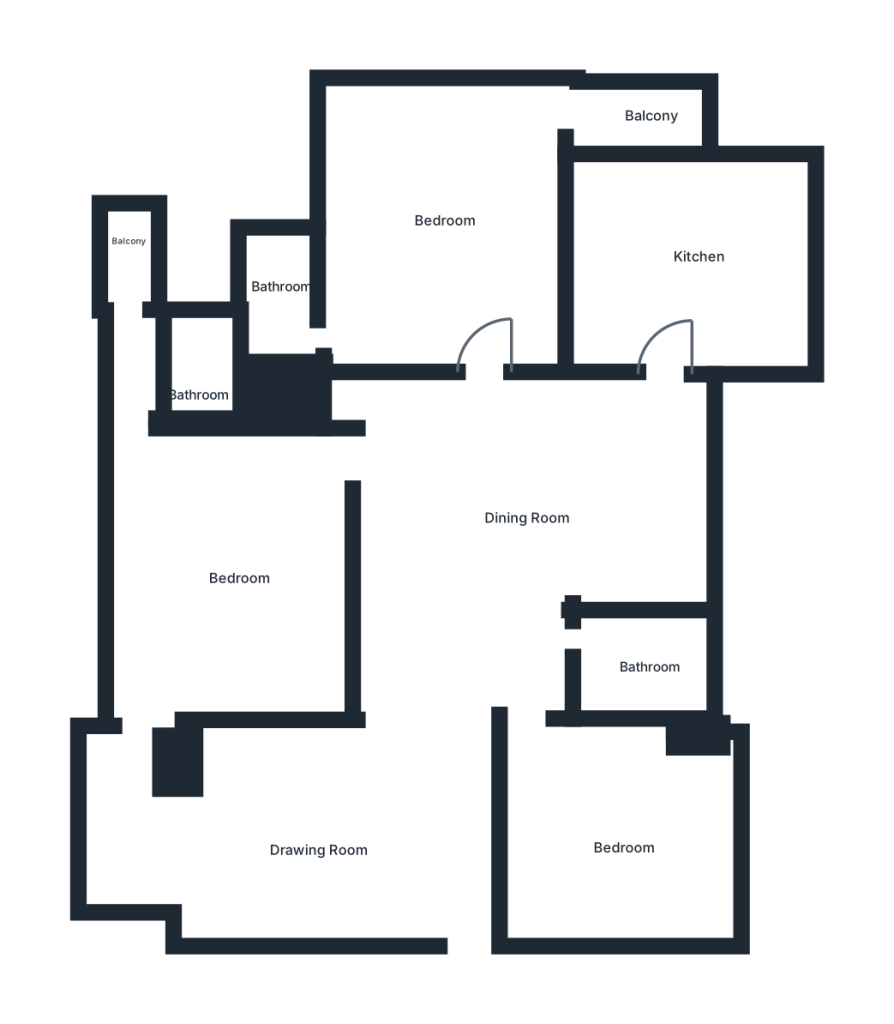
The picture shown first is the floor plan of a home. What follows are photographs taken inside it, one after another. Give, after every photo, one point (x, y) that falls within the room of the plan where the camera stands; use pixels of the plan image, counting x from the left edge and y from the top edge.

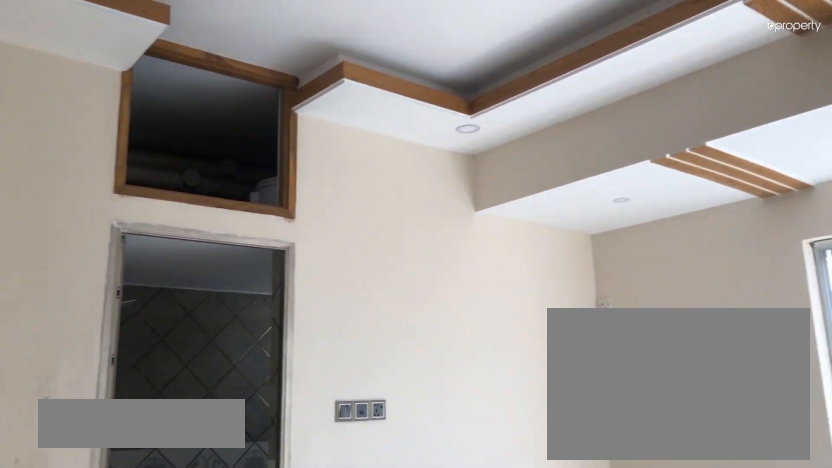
(445, 215)
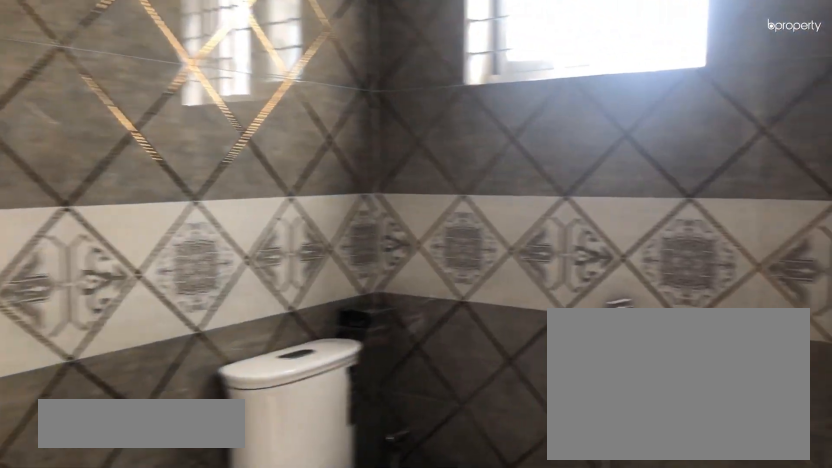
(279, 273)
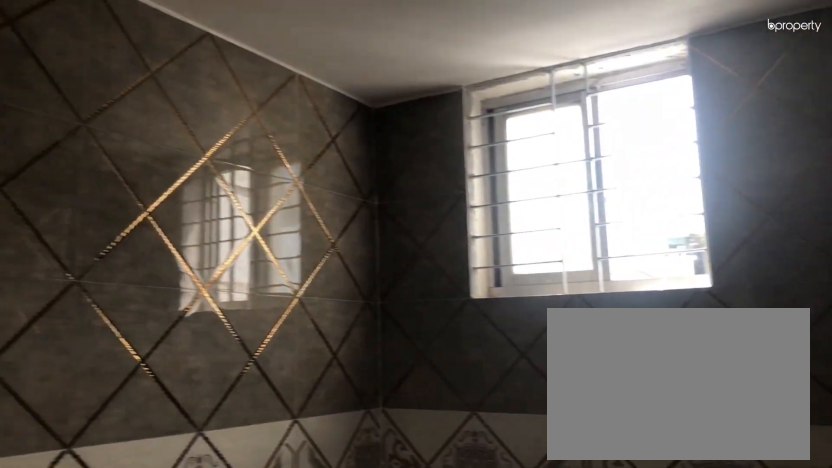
(279, 273)
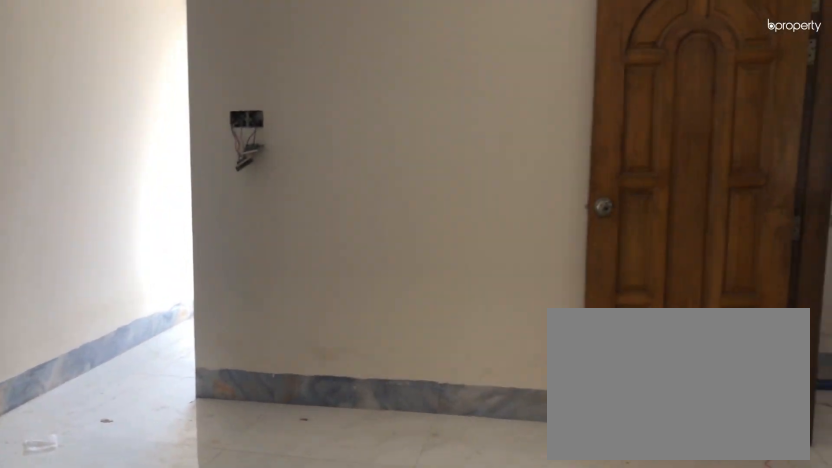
(220, 578)
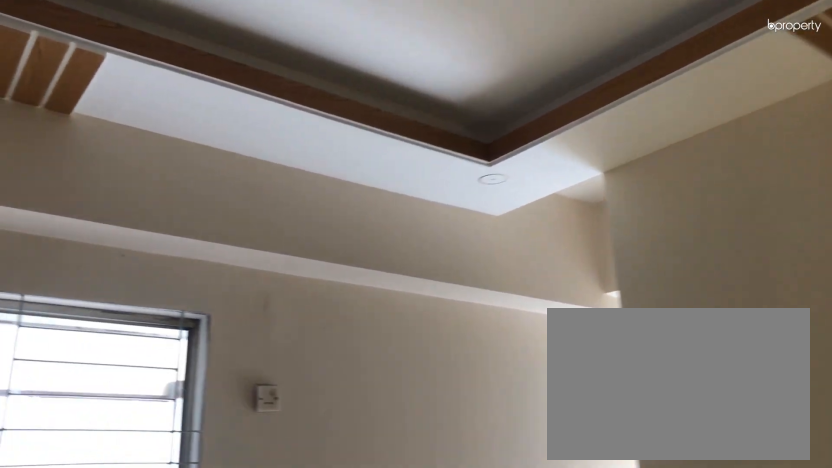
(220, 578)
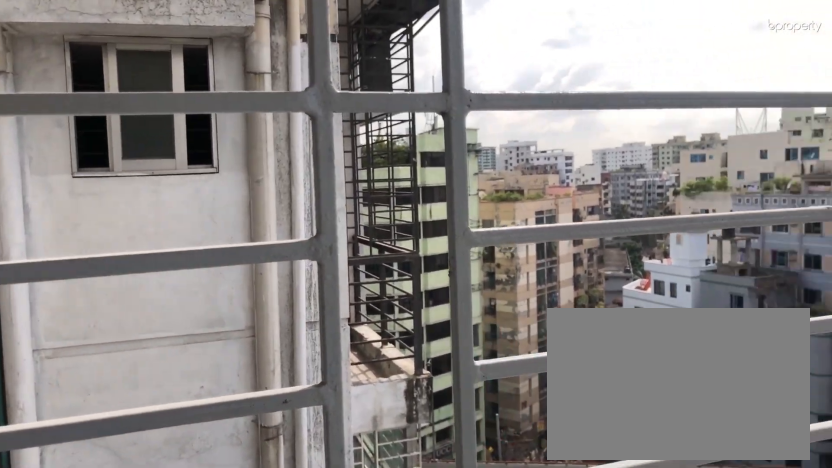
(131, 252)
